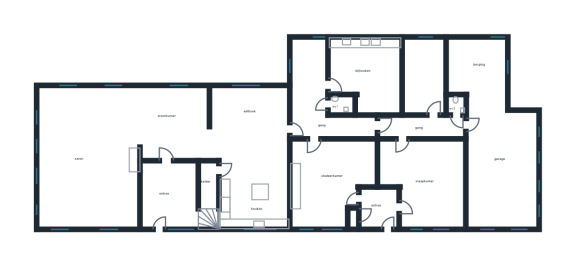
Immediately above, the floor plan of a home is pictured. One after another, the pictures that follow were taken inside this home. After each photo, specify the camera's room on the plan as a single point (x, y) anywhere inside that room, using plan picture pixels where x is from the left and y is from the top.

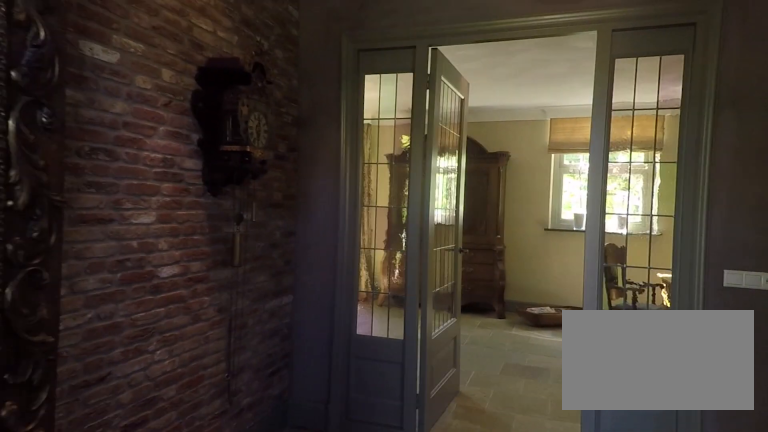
(170, 195)
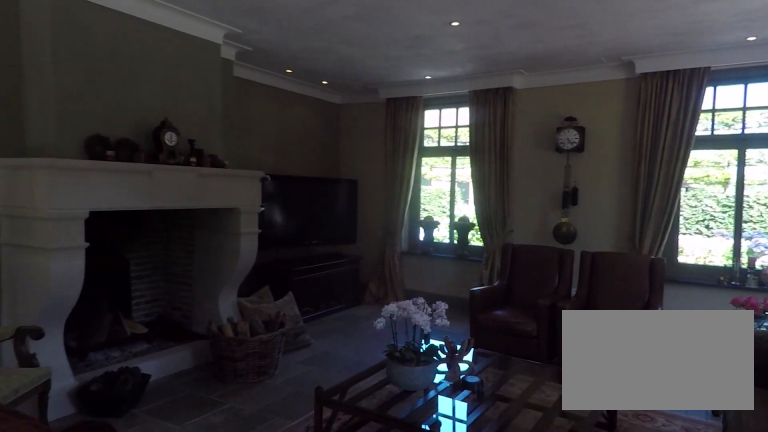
(114, 148)
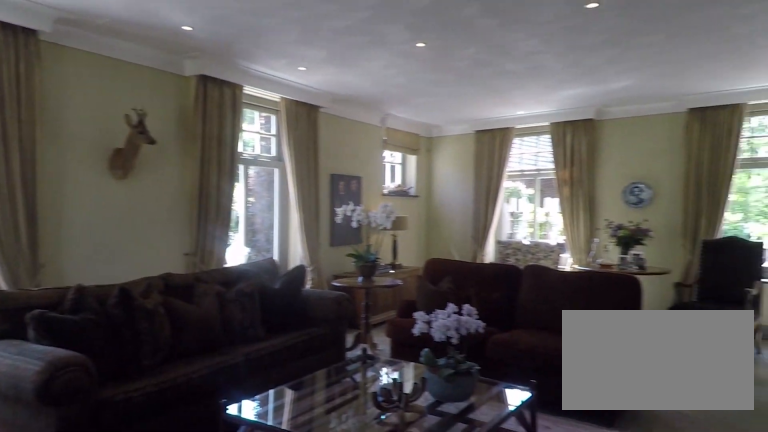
(114, 148)
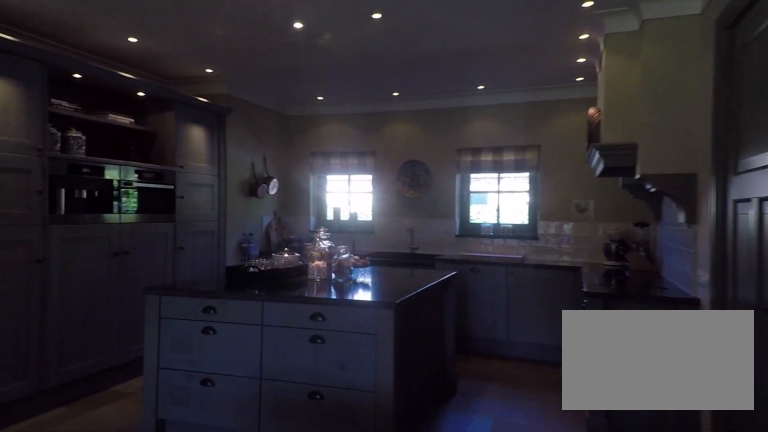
(252, 156)
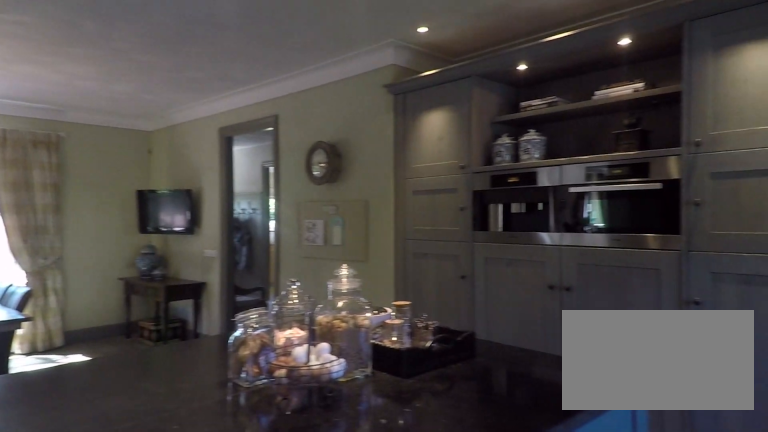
(252, 156)
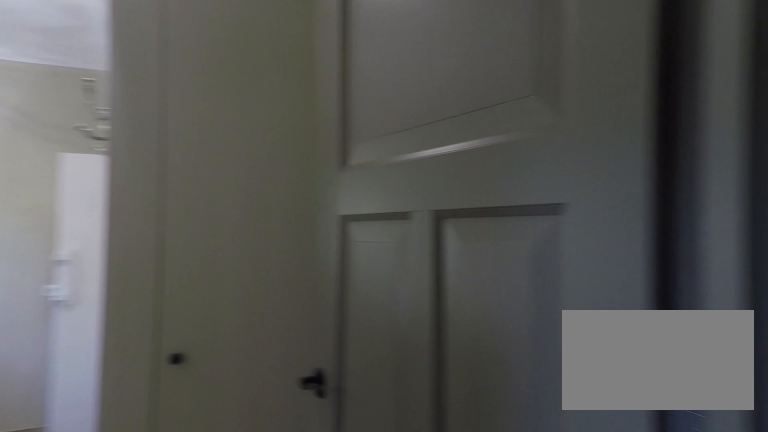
(367, 76)
